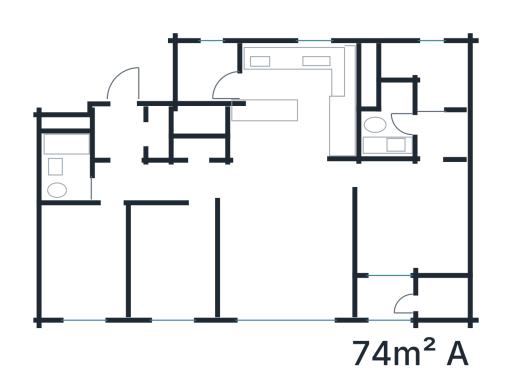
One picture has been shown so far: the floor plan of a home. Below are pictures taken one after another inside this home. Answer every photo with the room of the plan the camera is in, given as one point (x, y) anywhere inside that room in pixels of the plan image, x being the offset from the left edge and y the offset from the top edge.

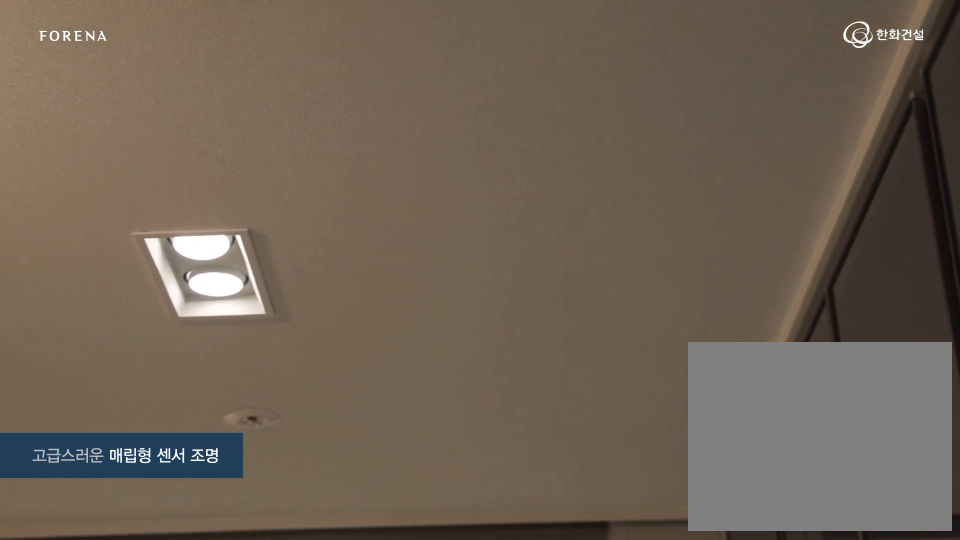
(125, 131)
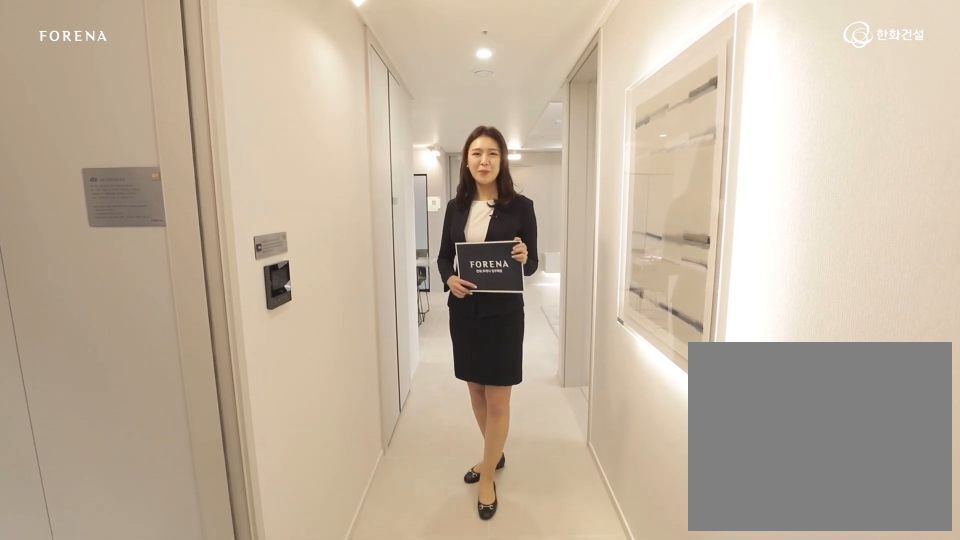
(182, 181)
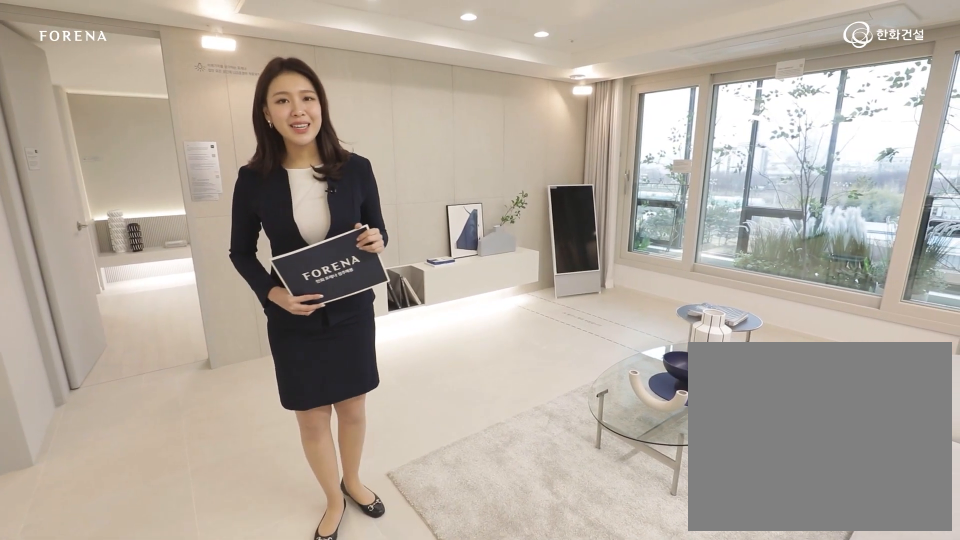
(290, 246)
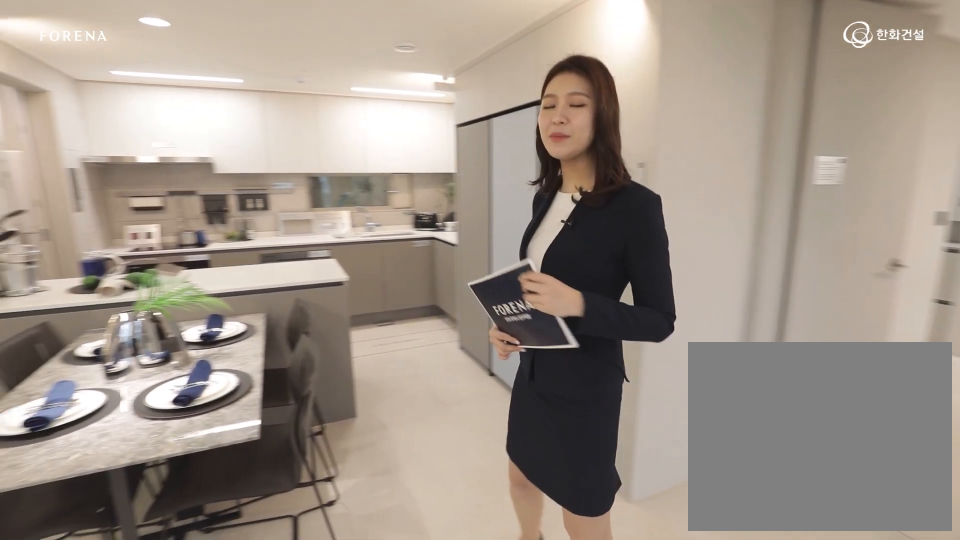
(281, 144)
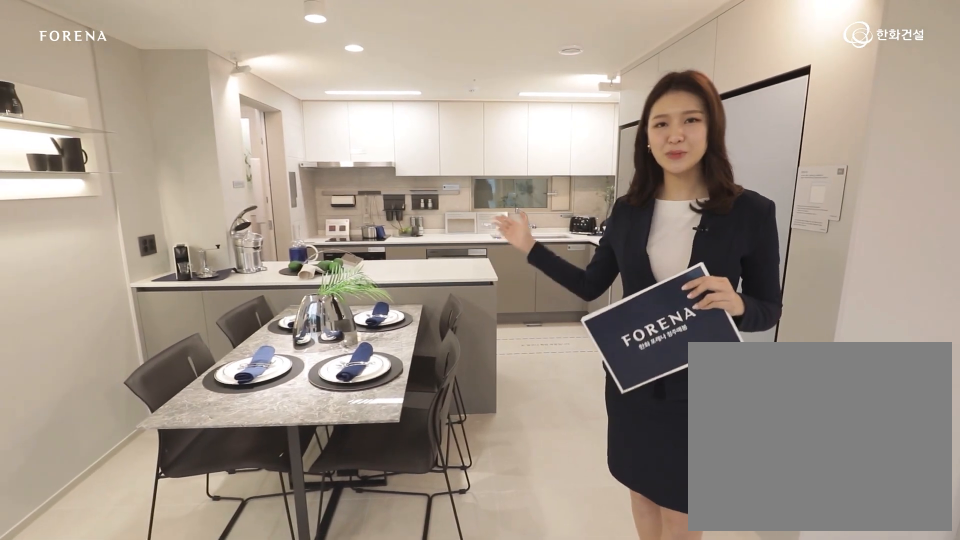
(281, 143)
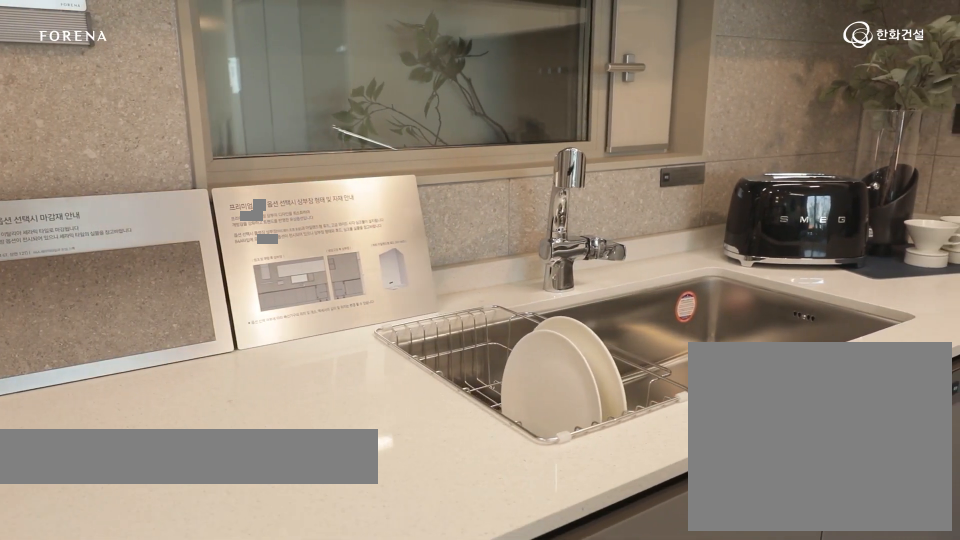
(281, 143)
